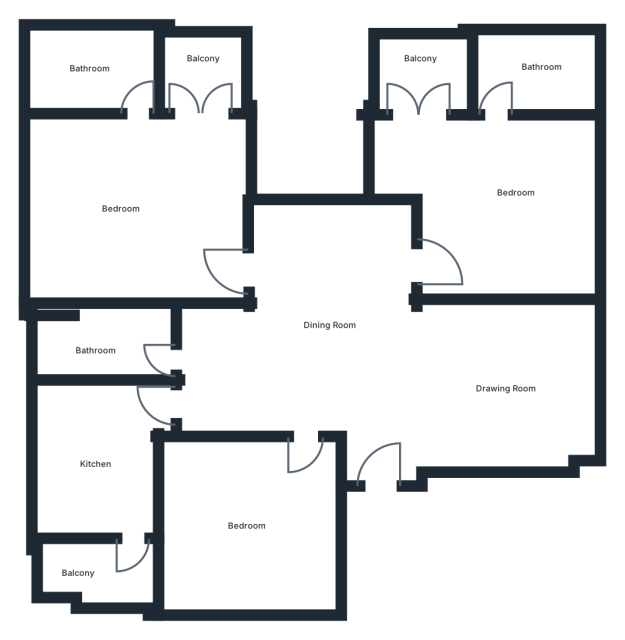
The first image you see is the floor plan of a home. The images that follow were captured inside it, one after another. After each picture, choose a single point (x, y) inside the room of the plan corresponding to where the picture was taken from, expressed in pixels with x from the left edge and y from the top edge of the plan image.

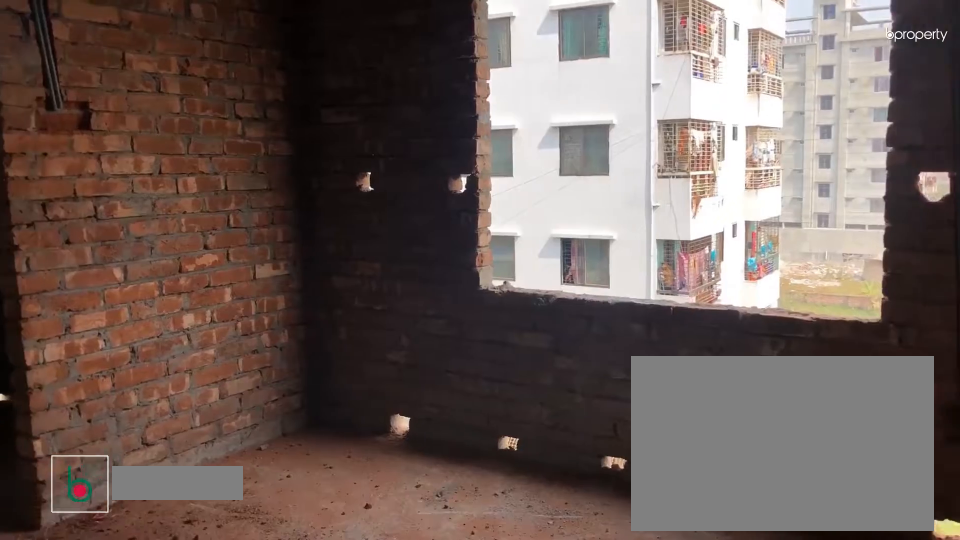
(501, 233)
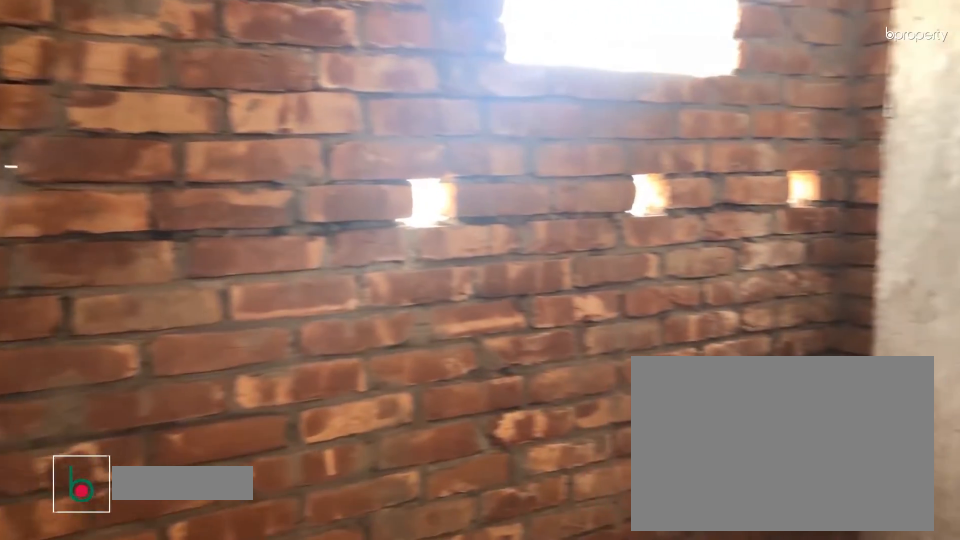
(532, 76)
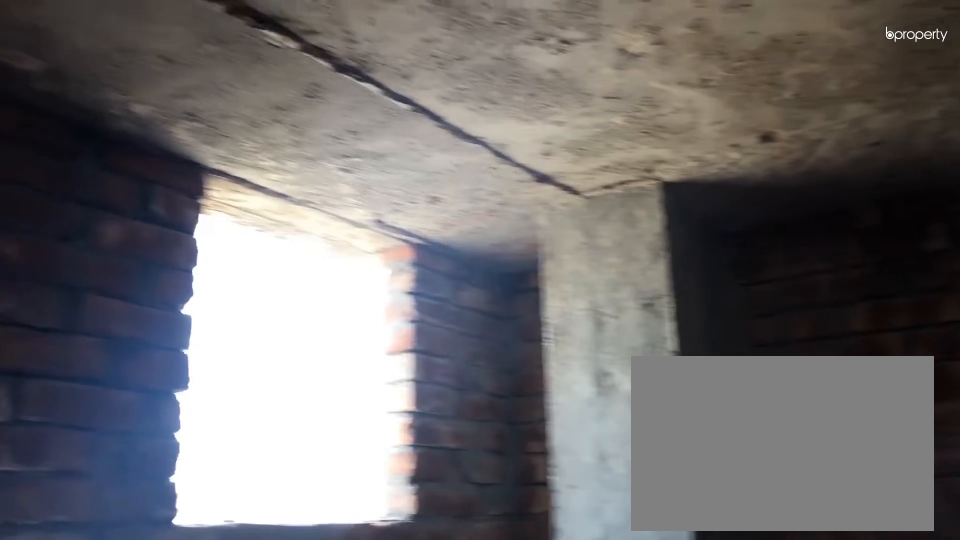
(532, 76)
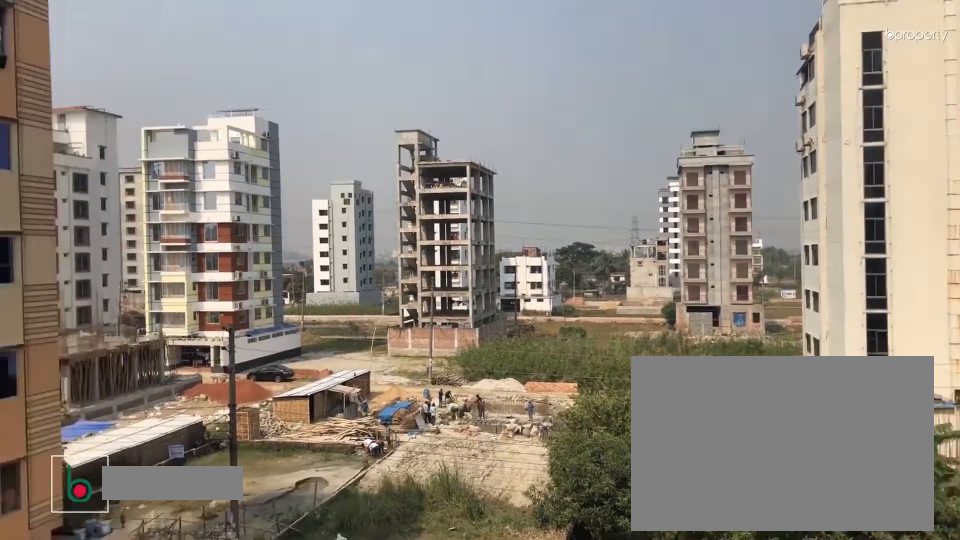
(418, 68)
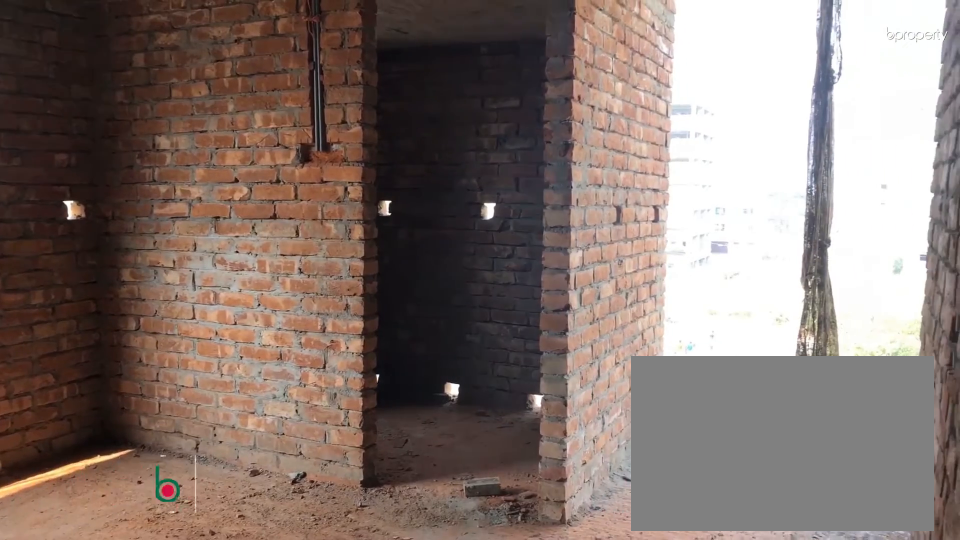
(134, 202)
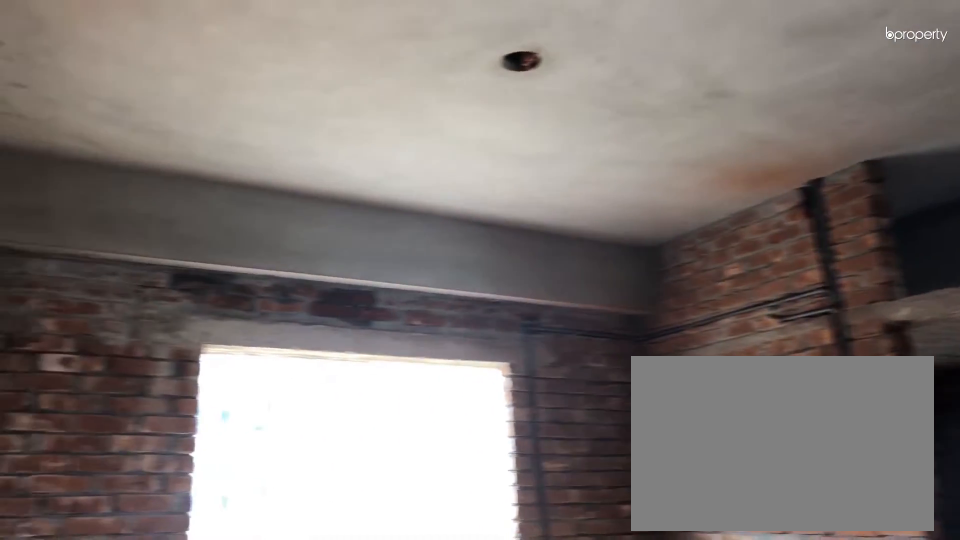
(134, 202)
